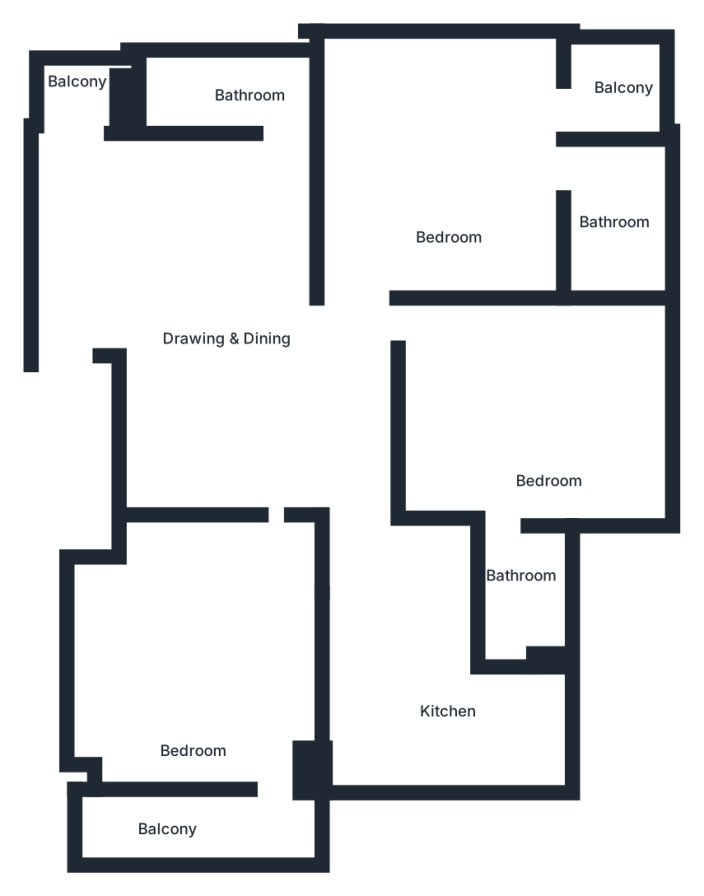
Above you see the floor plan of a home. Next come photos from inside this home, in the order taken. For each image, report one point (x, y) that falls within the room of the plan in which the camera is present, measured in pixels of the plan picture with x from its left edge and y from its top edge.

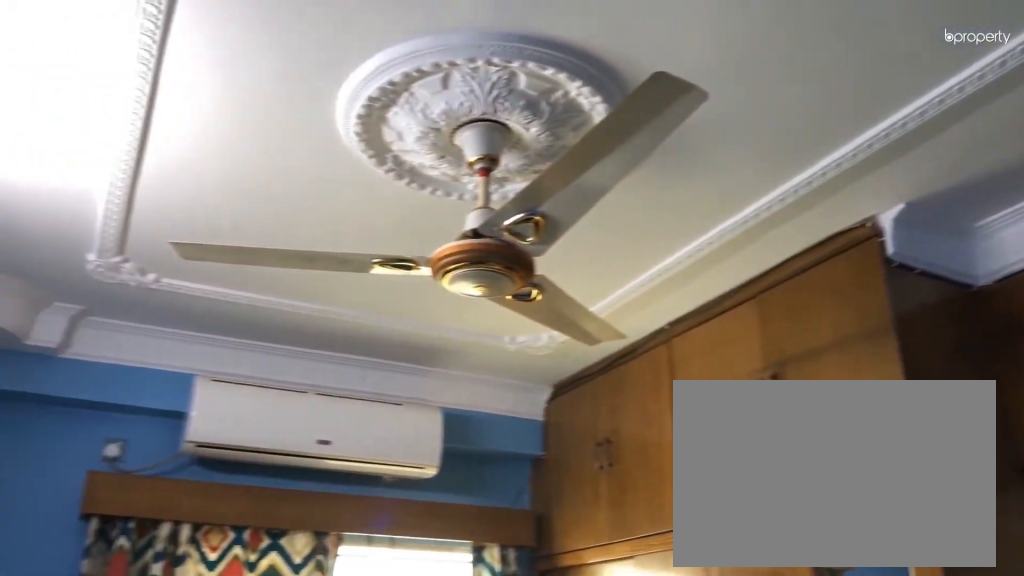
(555, 410)
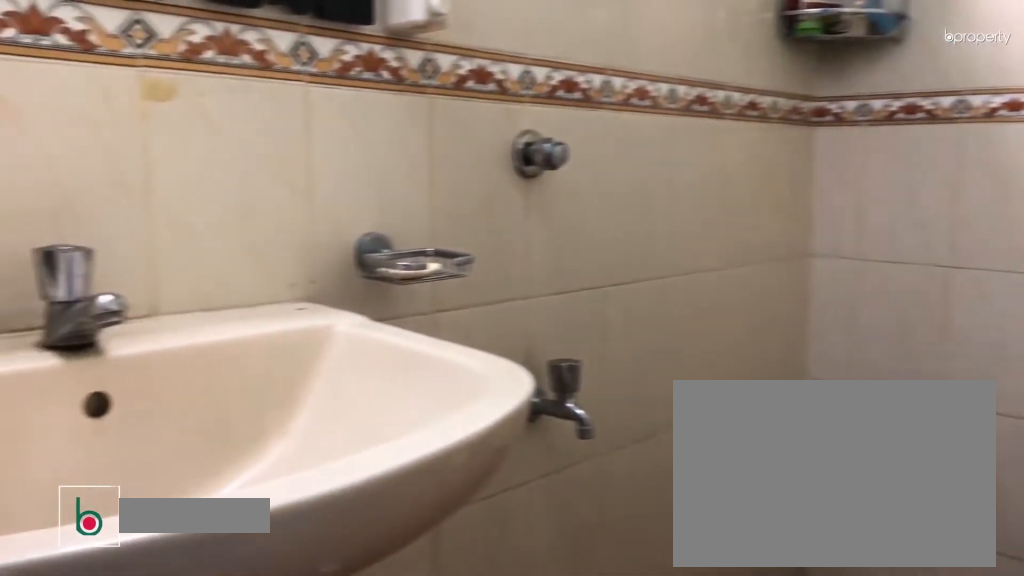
(523, 598)
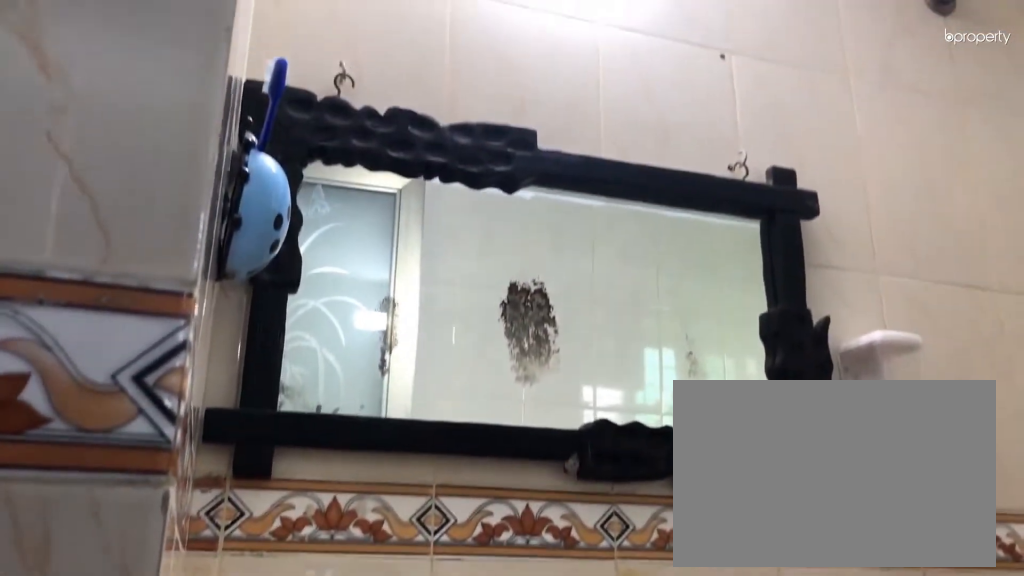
(523, 598)
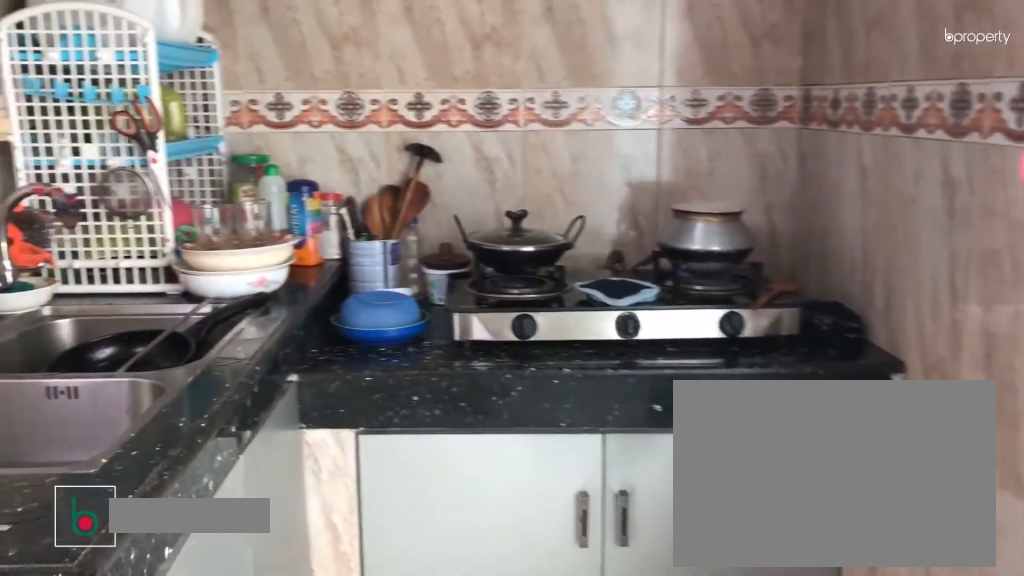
(463, 726)
